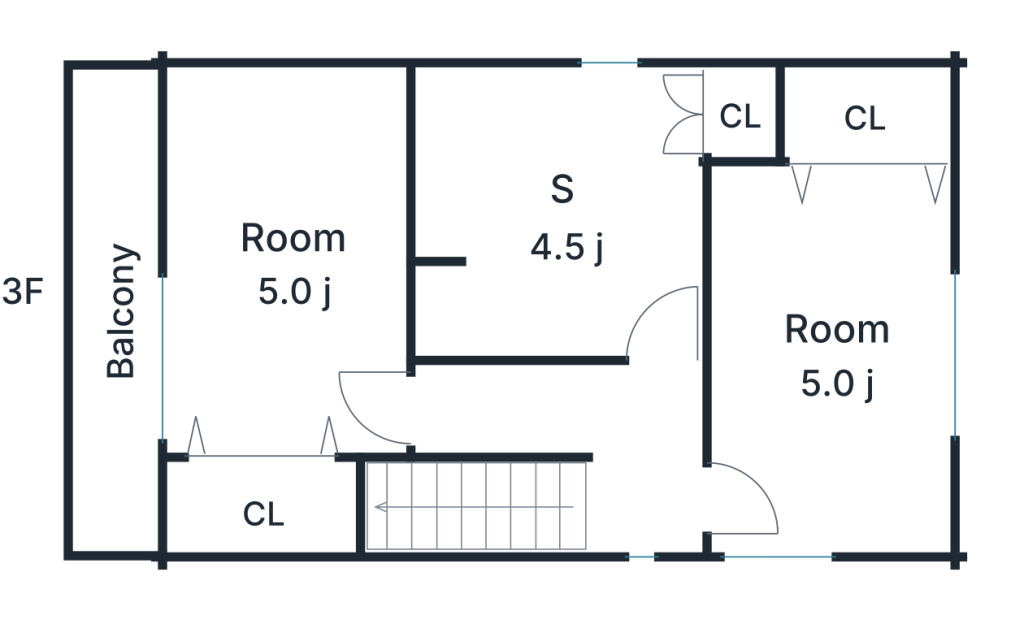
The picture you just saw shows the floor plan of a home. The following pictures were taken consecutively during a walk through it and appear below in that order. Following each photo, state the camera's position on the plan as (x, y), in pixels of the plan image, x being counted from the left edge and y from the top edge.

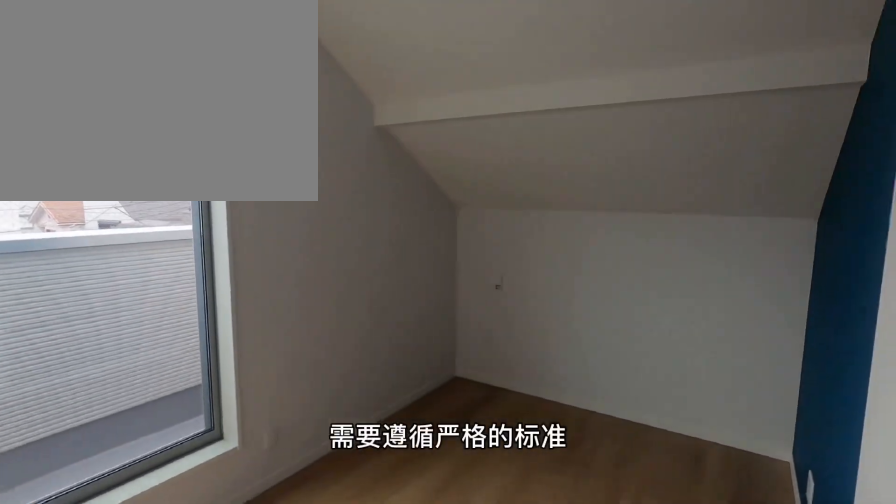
(292, 258)
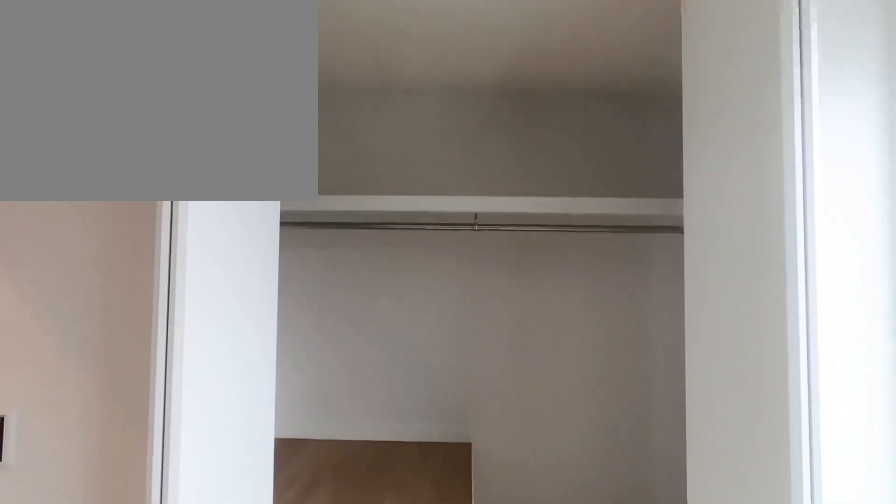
(265, 505)
